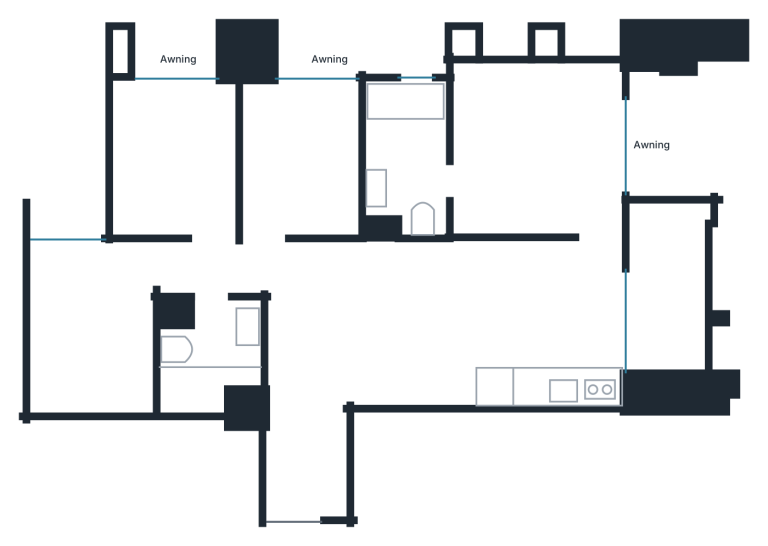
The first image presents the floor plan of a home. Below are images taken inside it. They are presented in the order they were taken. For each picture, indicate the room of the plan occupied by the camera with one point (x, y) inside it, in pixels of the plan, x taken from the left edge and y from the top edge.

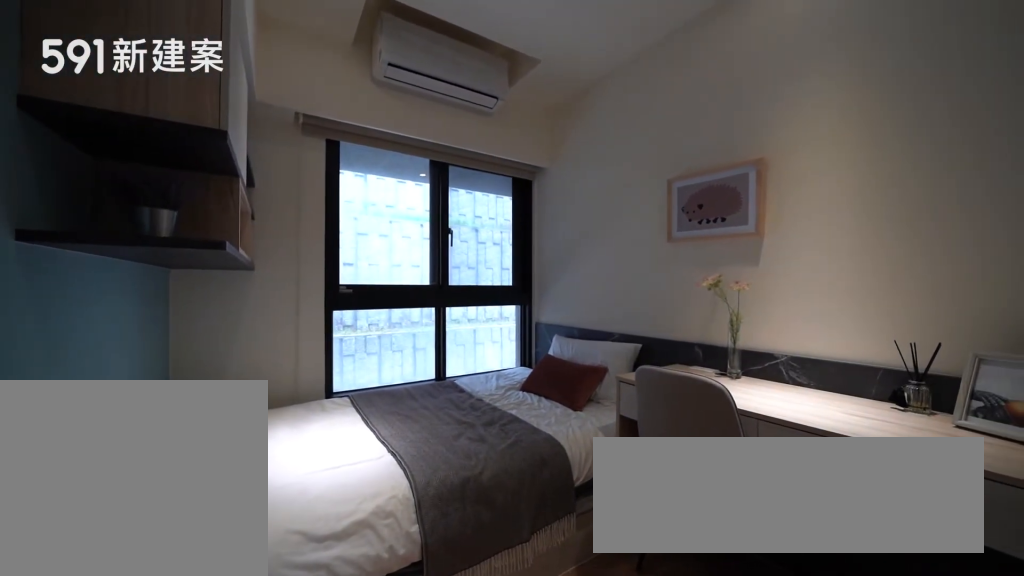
(303, 159)
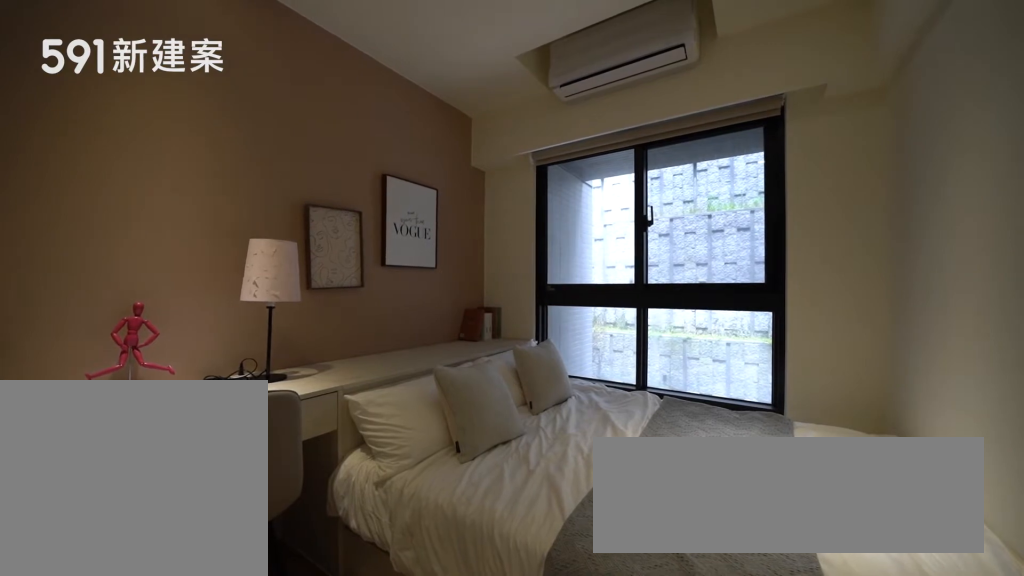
(171, 158)
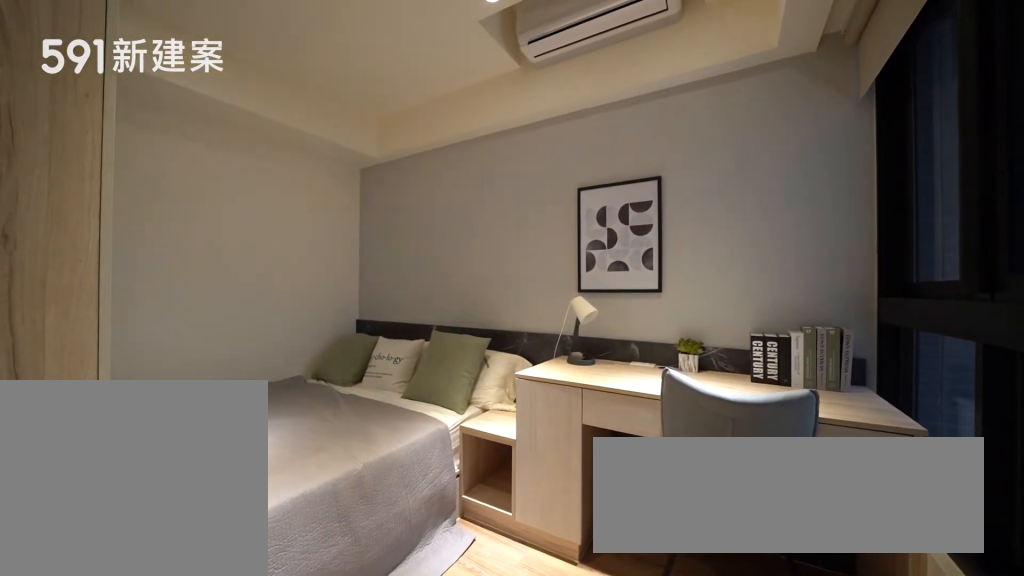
(88, 329)
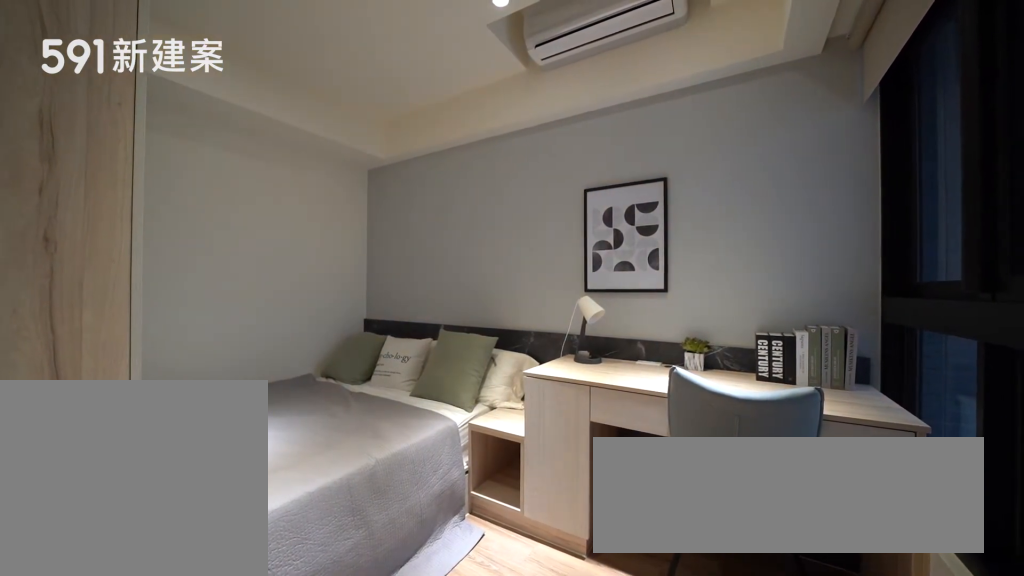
(88, 329)
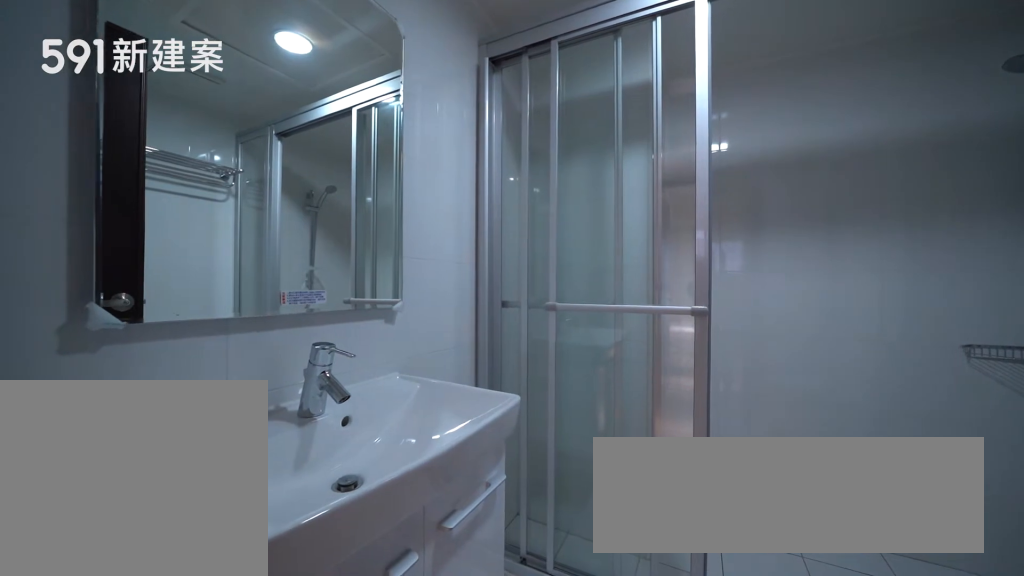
(212, 357)
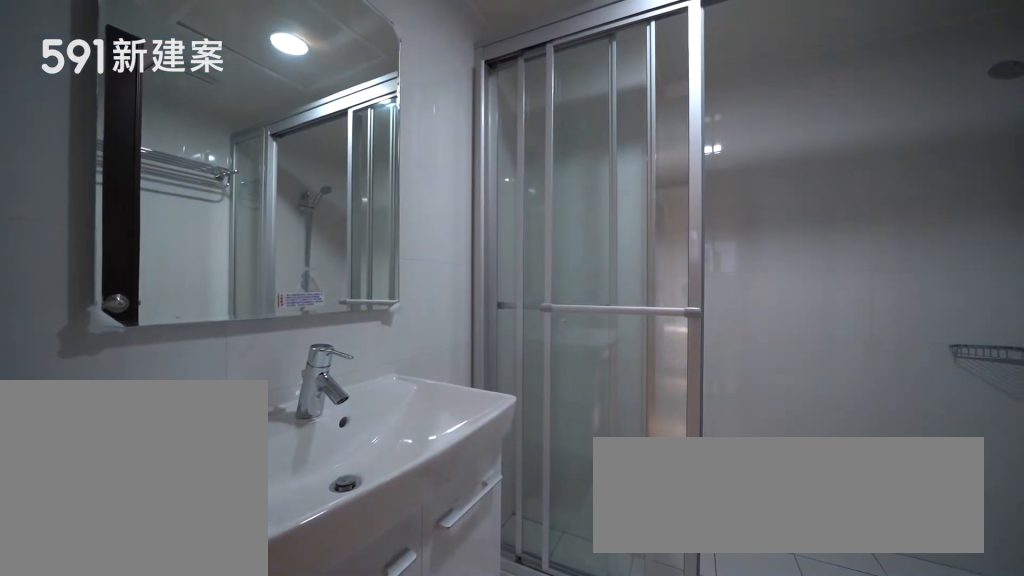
(212, 357)
